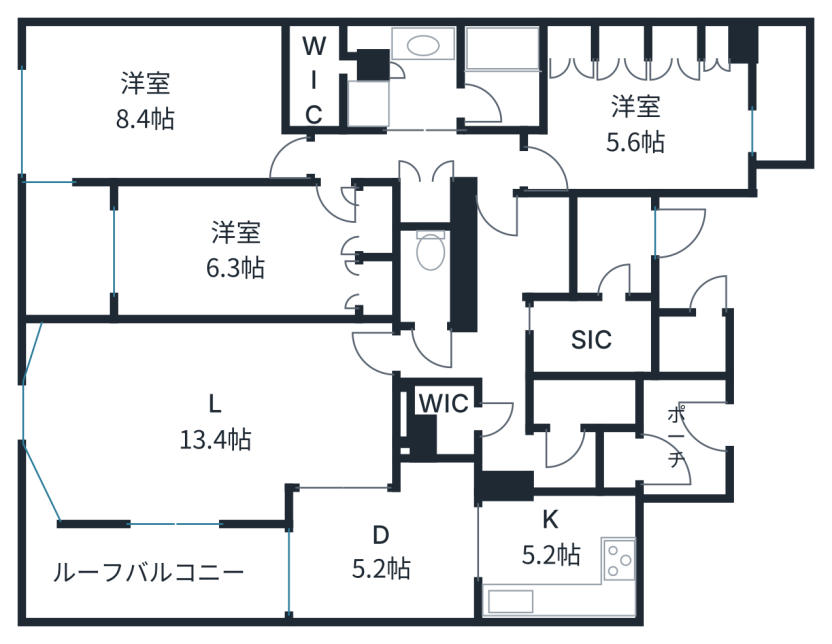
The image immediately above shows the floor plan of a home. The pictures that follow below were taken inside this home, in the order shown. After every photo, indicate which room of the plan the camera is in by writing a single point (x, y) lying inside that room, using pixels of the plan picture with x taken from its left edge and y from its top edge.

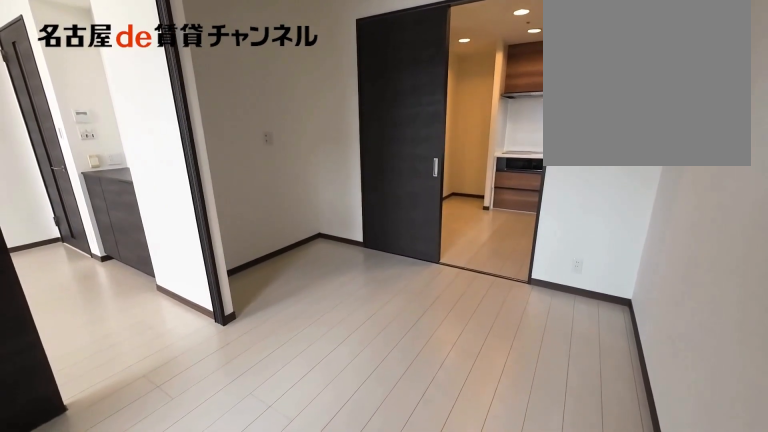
(387, 547)
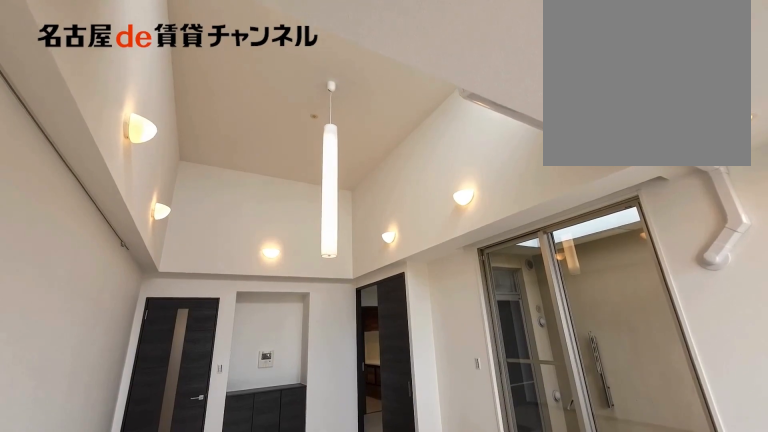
(208, 416)
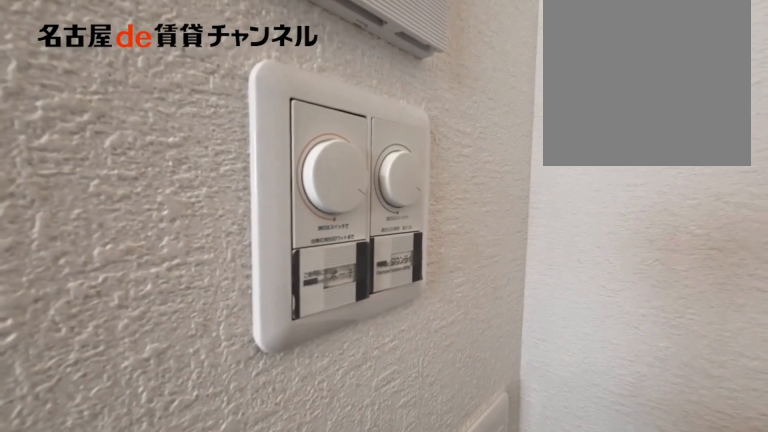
(208, 416)
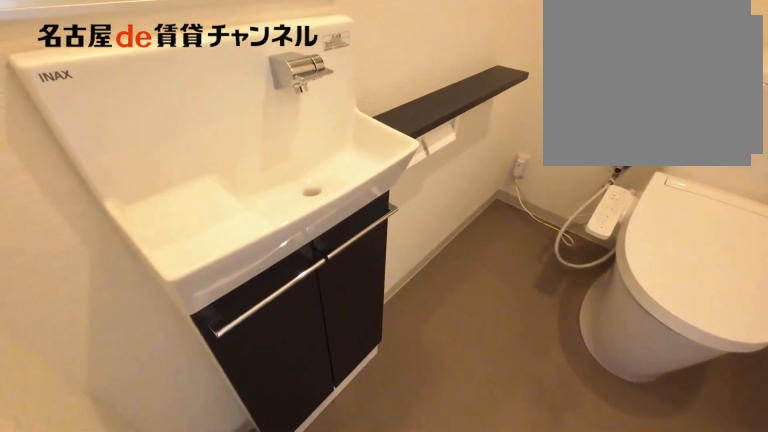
(424, 277)
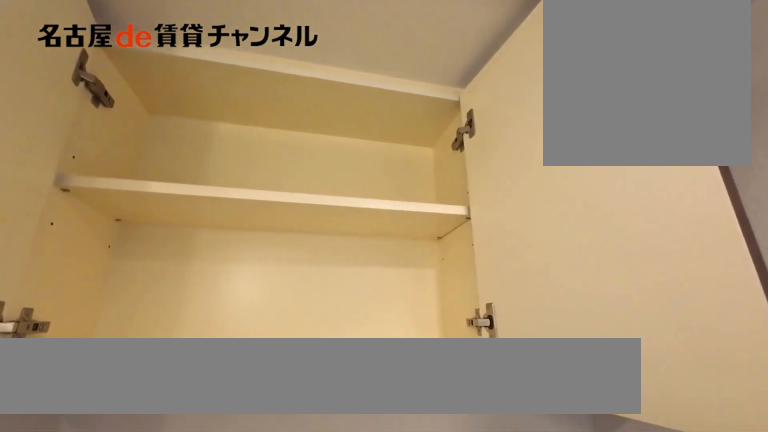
(424, 277)
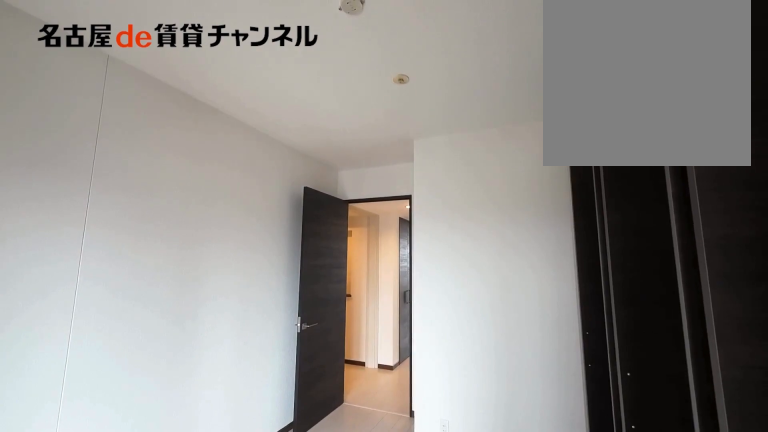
(642, 125)
